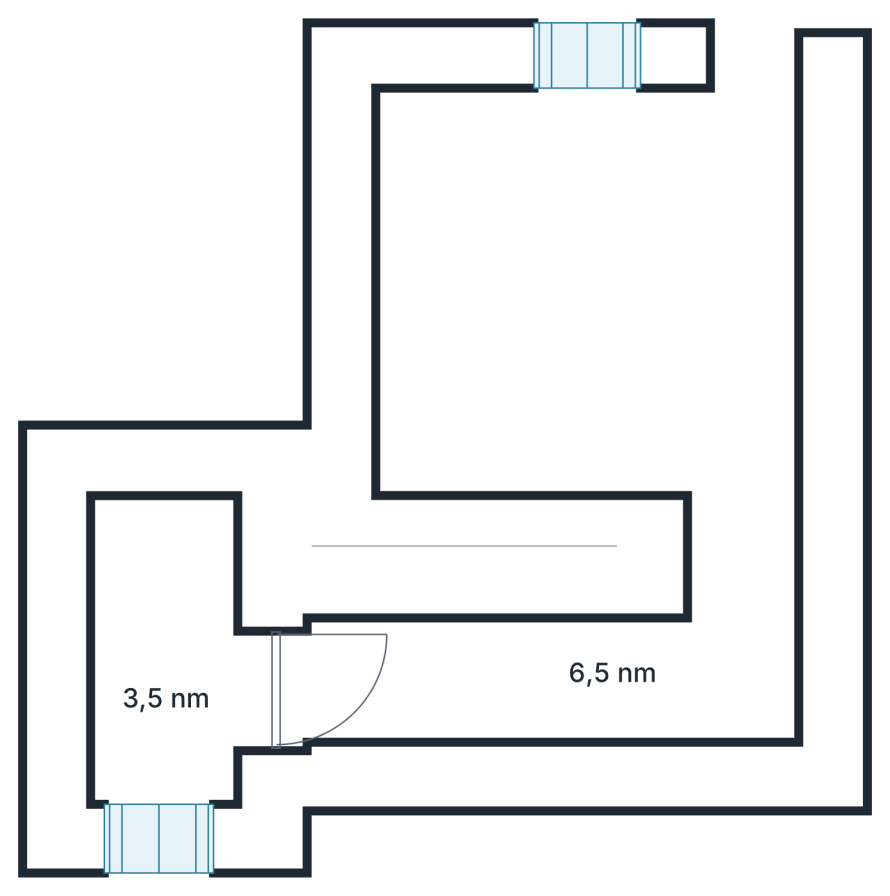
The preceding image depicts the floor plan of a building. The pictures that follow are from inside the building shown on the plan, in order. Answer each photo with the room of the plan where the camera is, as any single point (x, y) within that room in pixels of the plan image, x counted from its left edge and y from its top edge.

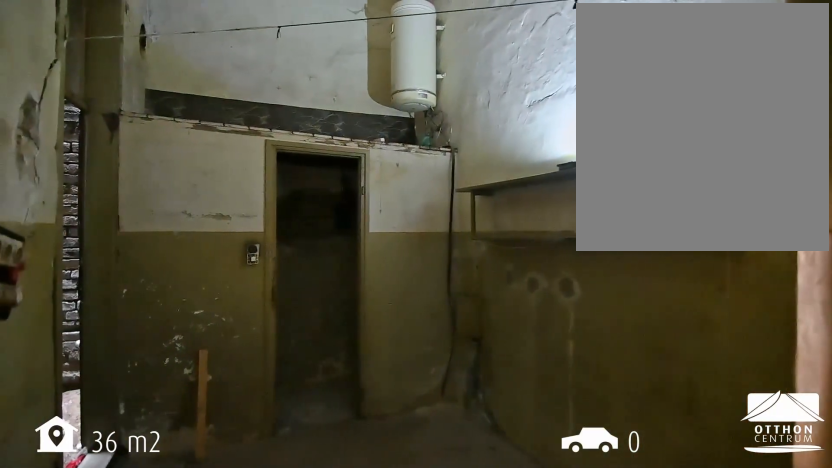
(553, 677)
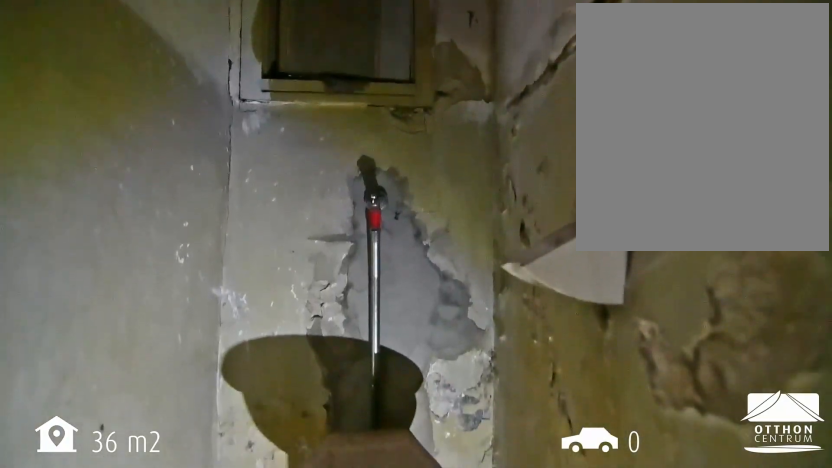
(166, 654)
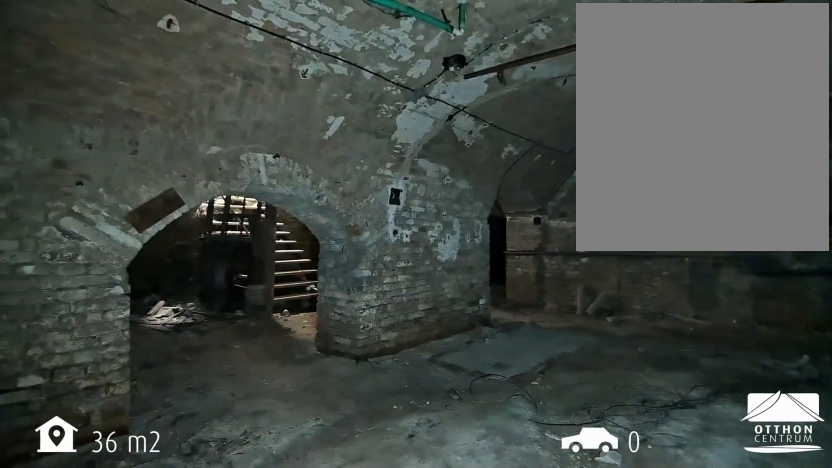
(594, 278)
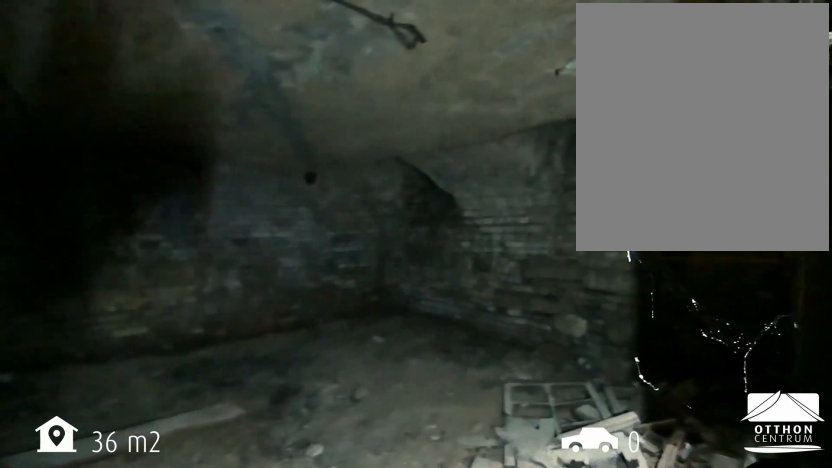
(594, 277)
